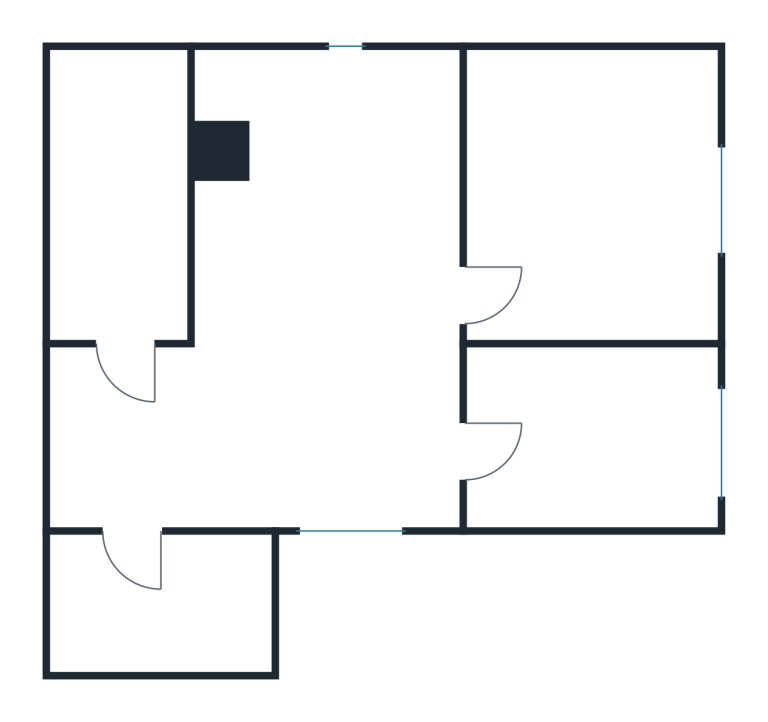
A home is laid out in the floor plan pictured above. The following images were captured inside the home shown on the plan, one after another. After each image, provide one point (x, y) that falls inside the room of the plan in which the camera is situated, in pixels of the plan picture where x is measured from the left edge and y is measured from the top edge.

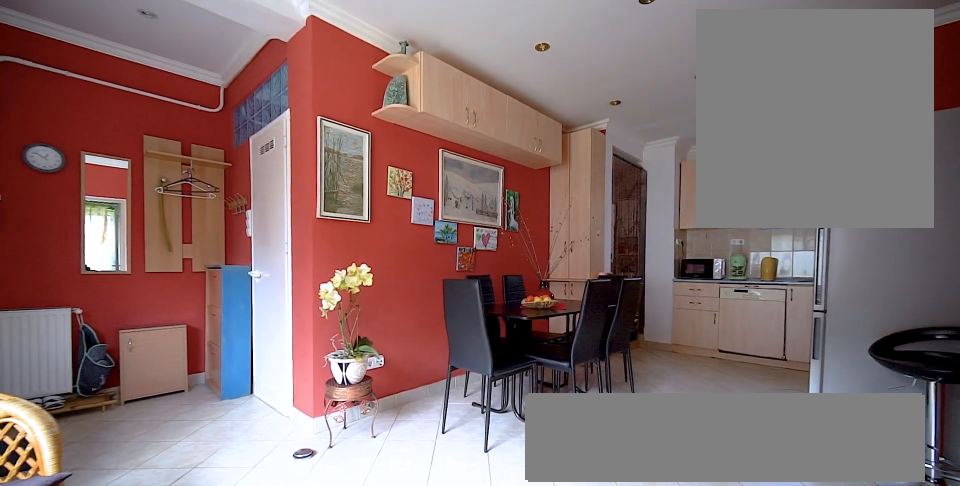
(334, 328)
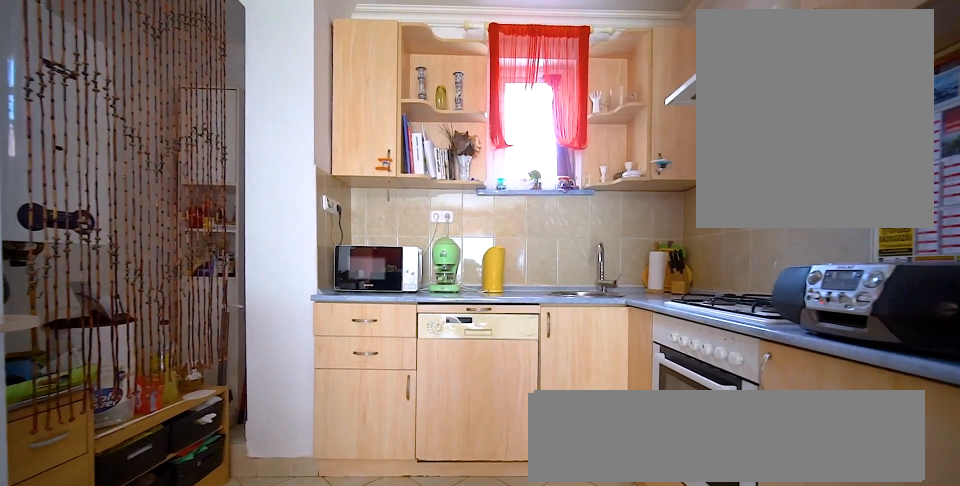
(334, 328)
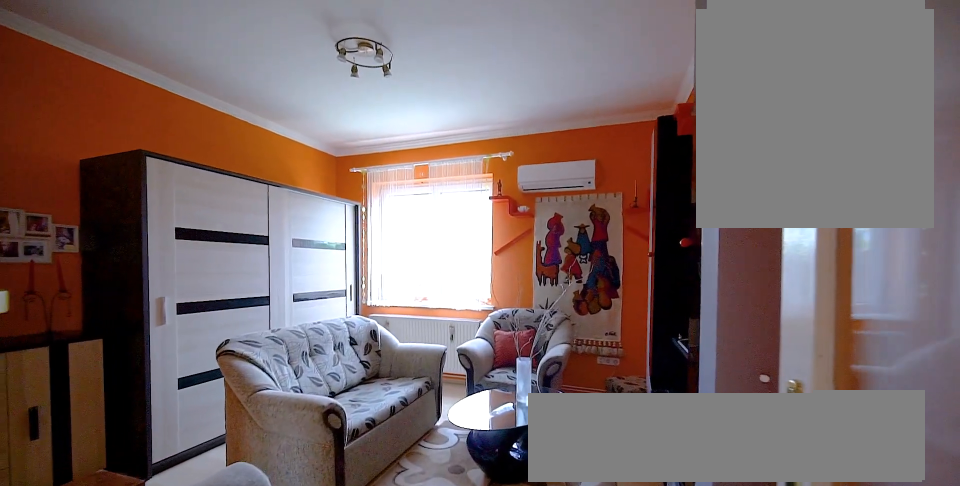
(595, 206)
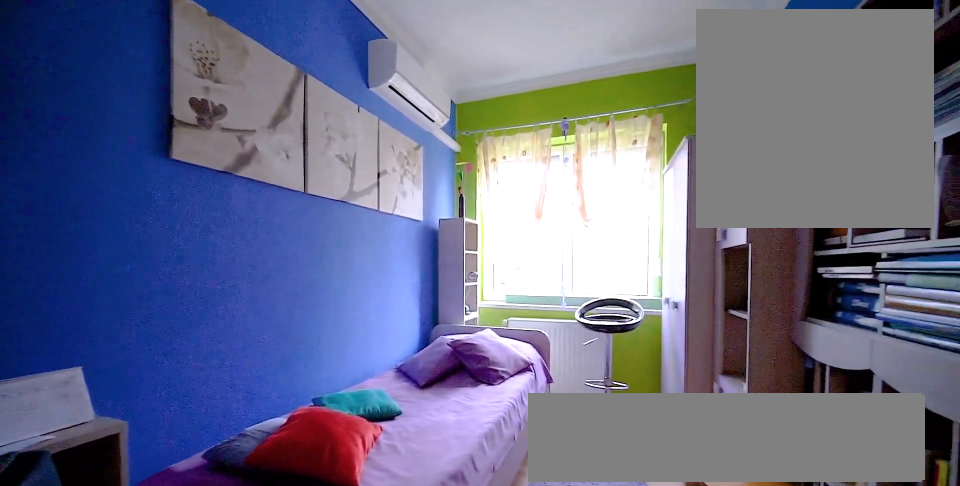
(594, 436)
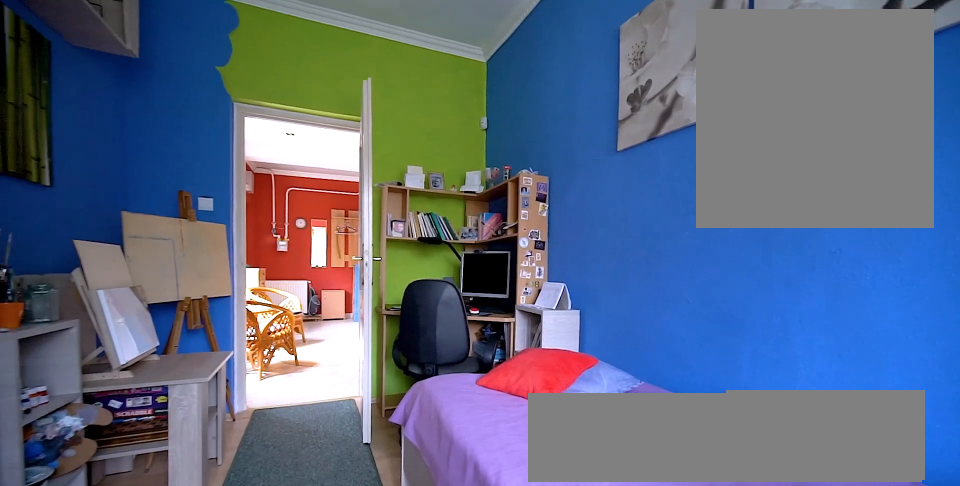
(595, 436)
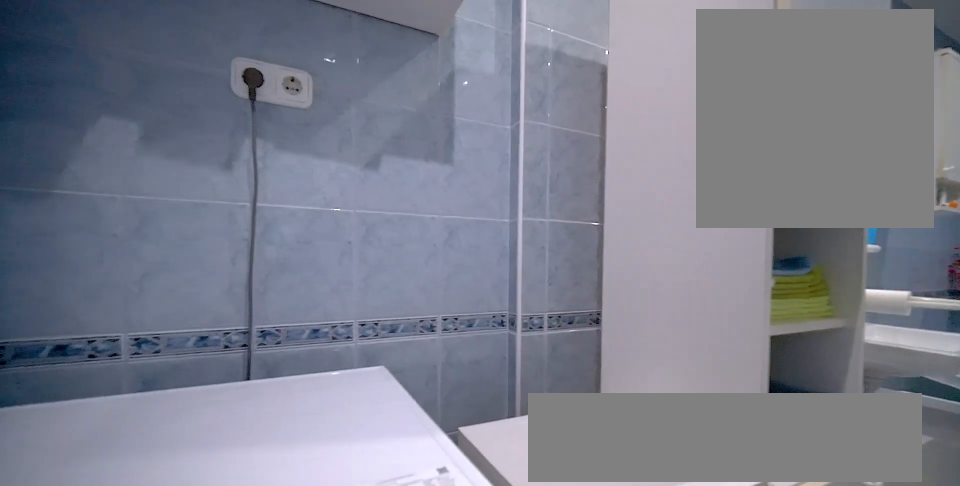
(121, 217)
